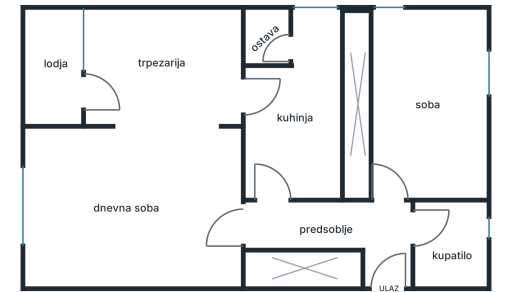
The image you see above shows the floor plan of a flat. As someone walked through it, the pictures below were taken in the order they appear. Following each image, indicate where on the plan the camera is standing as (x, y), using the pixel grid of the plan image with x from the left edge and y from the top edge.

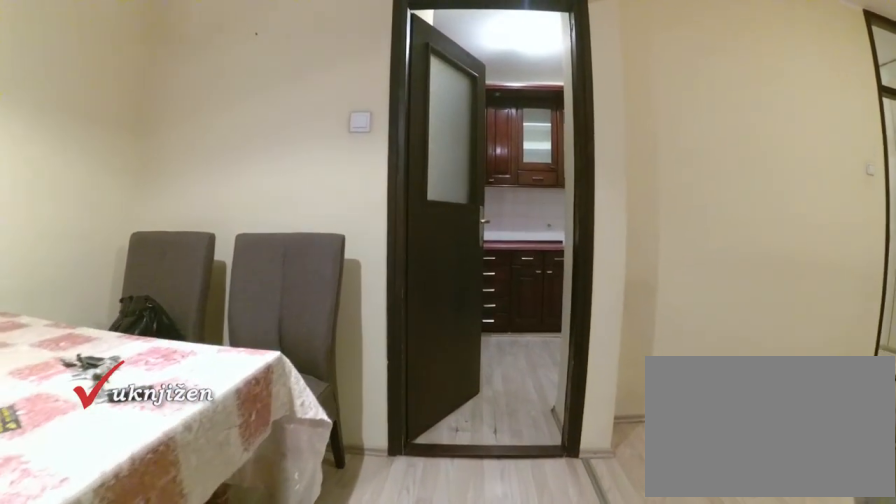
(148, 94)
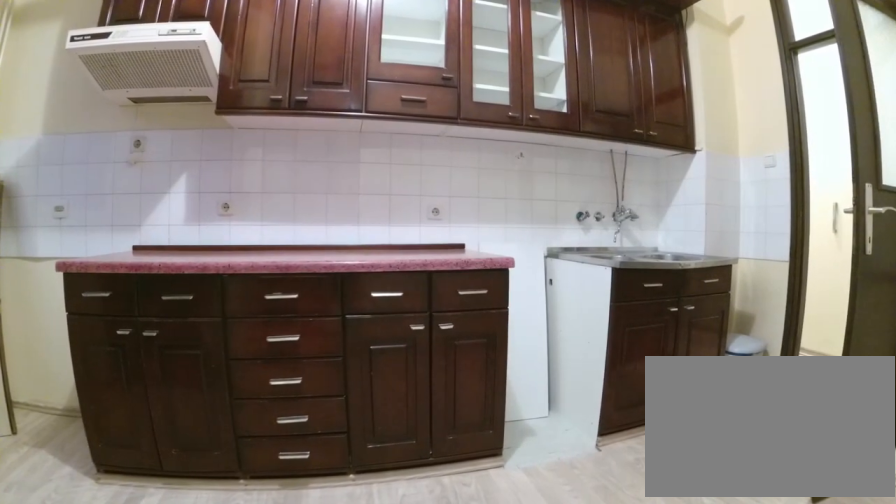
(251, 91)
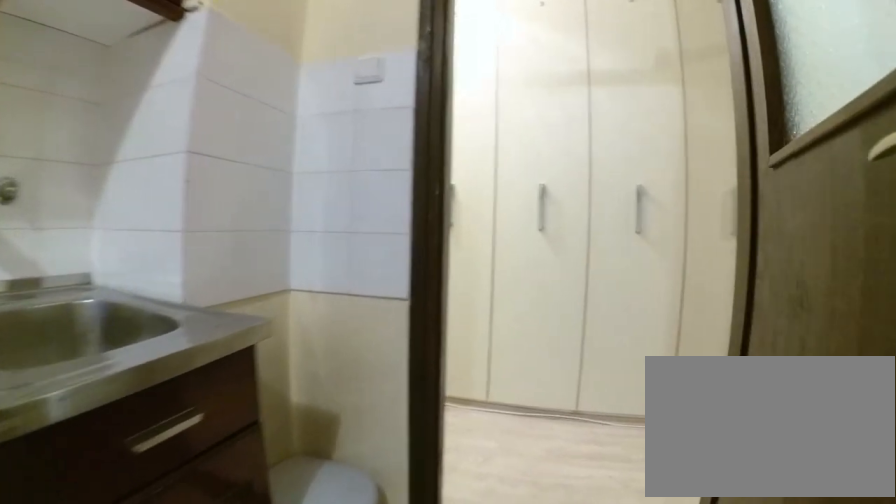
(294, 144)
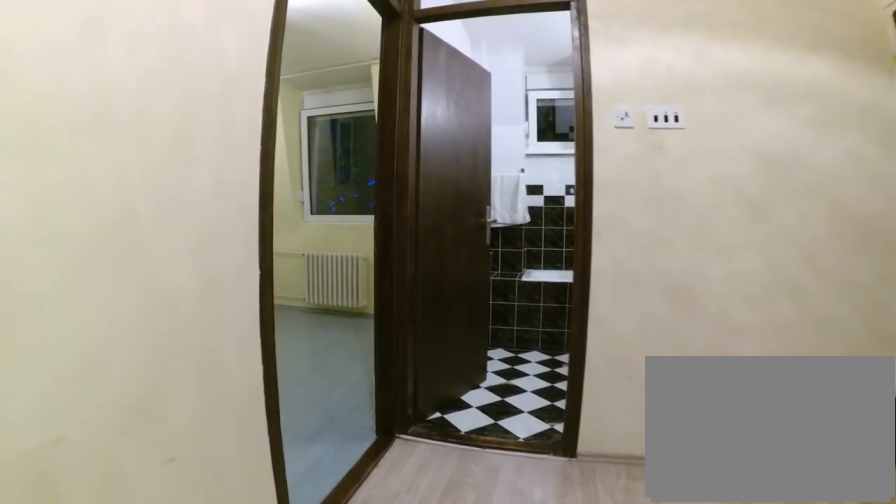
(313, 225)
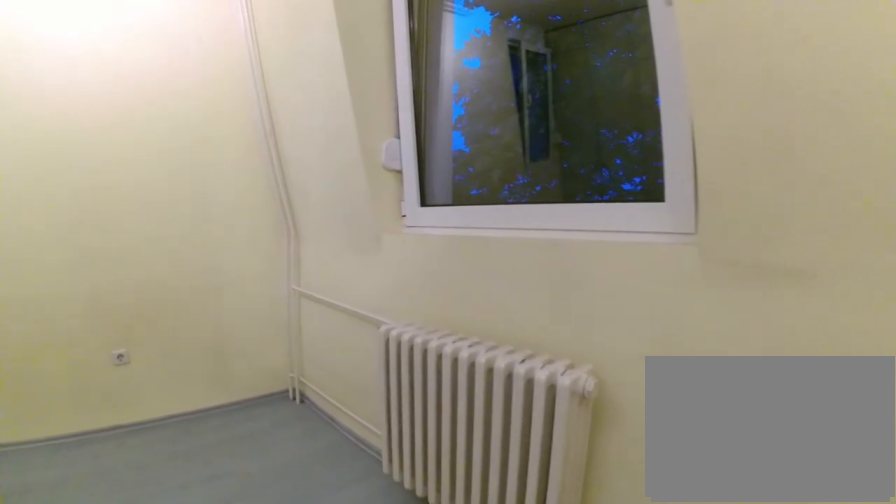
(455, 184)
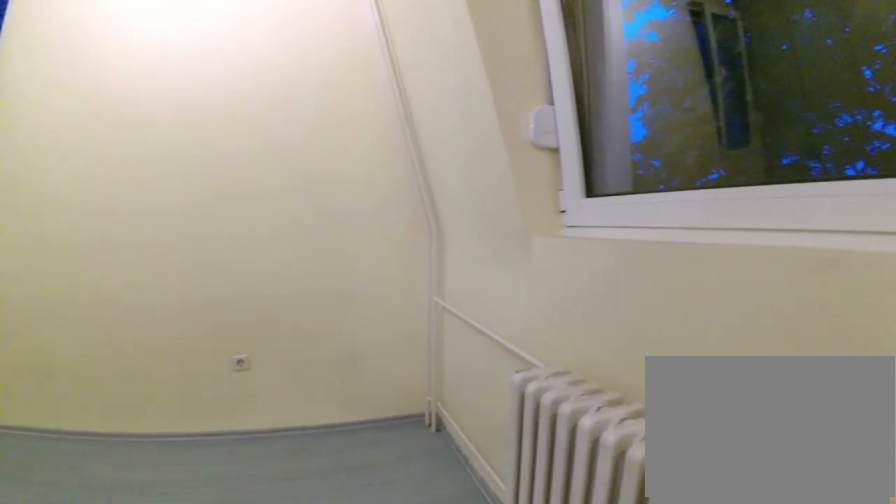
(458, 172)
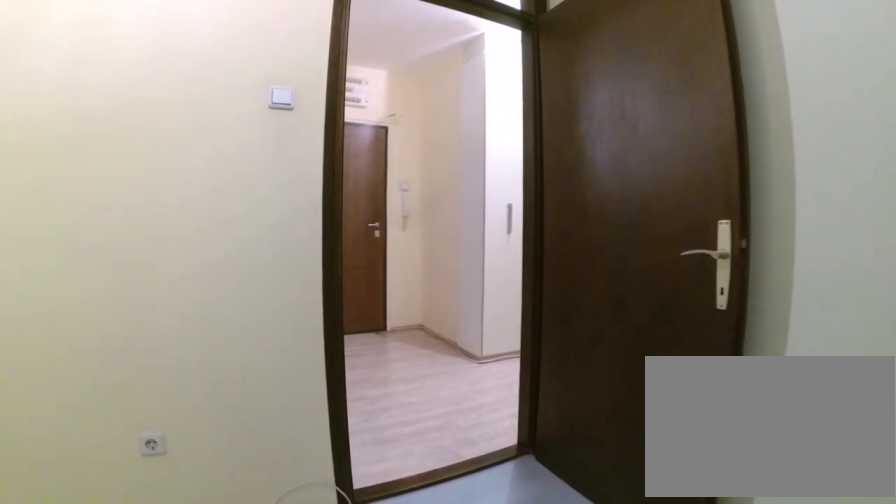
(425, 157)
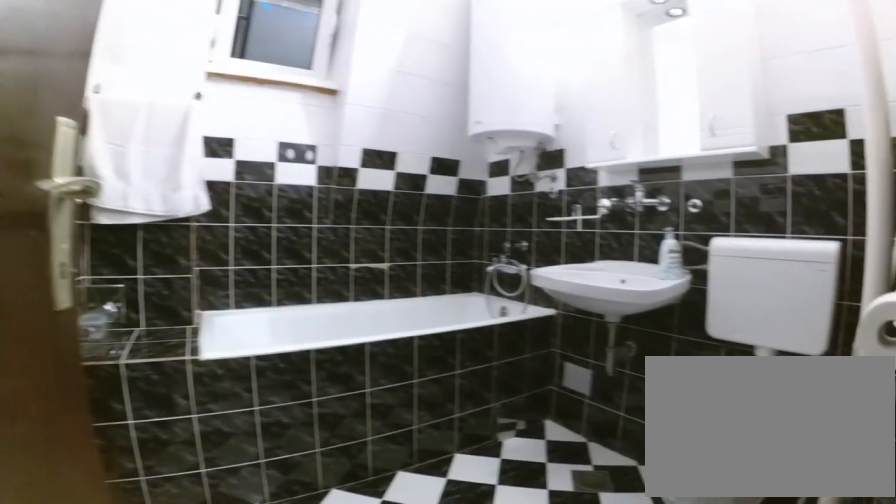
(403, 218)
